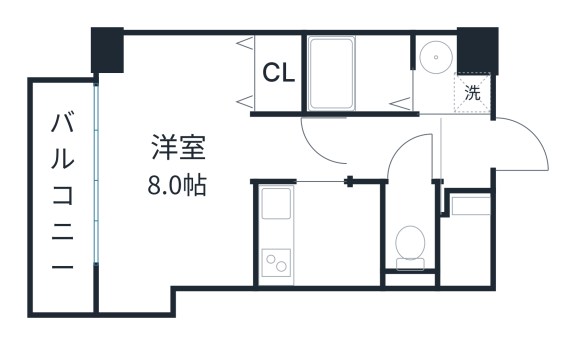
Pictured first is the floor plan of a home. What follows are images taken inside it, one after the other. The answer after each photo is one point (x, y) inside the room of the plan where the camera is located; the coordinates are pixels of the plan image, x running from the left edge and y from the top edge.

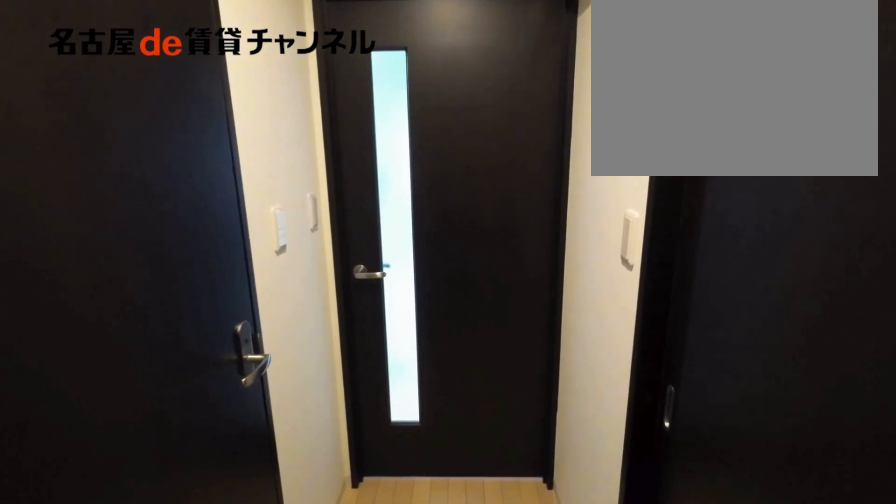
(396, 148)
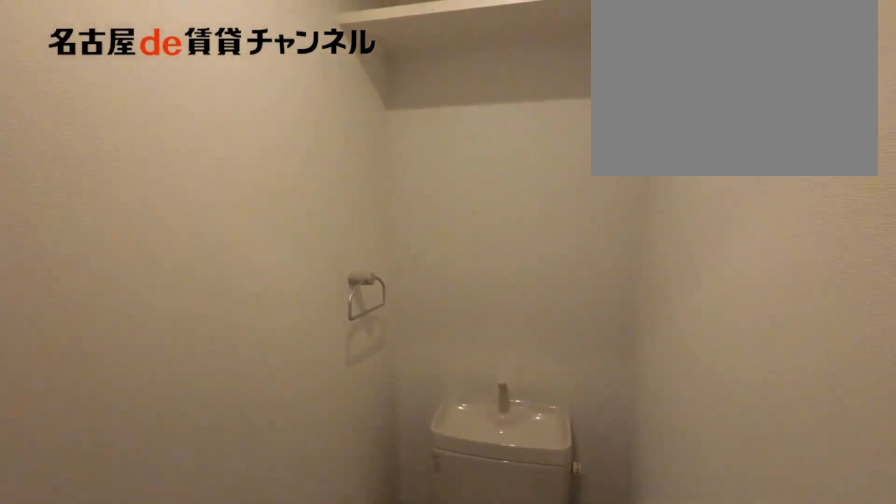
(410, 228)
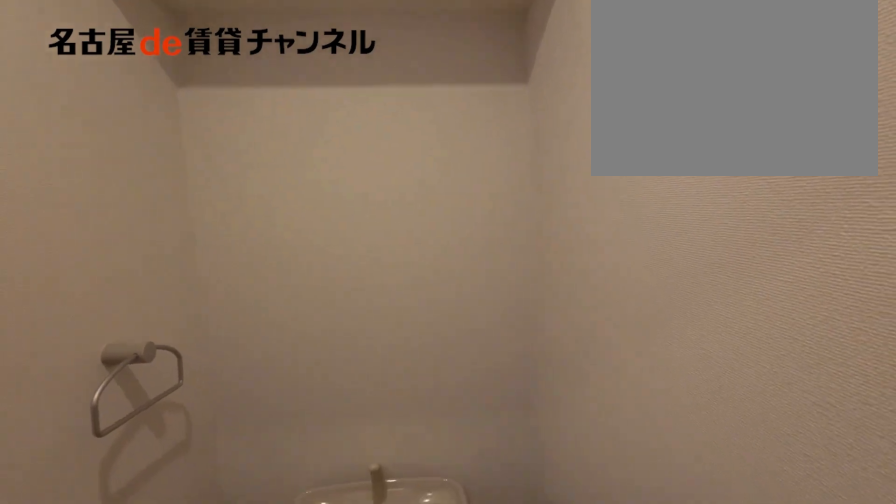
(410, 228)
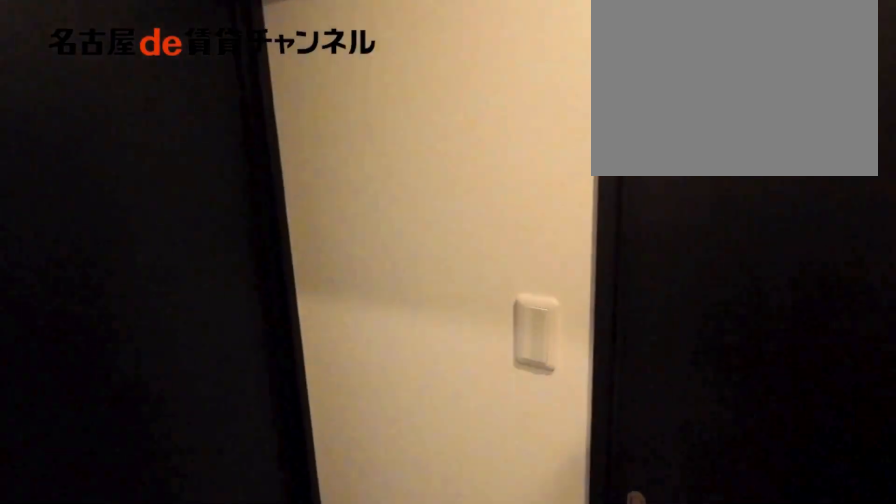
(396, 148)
